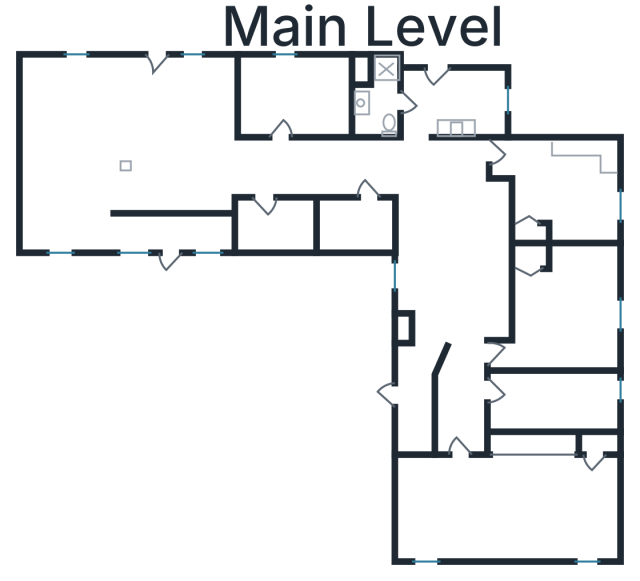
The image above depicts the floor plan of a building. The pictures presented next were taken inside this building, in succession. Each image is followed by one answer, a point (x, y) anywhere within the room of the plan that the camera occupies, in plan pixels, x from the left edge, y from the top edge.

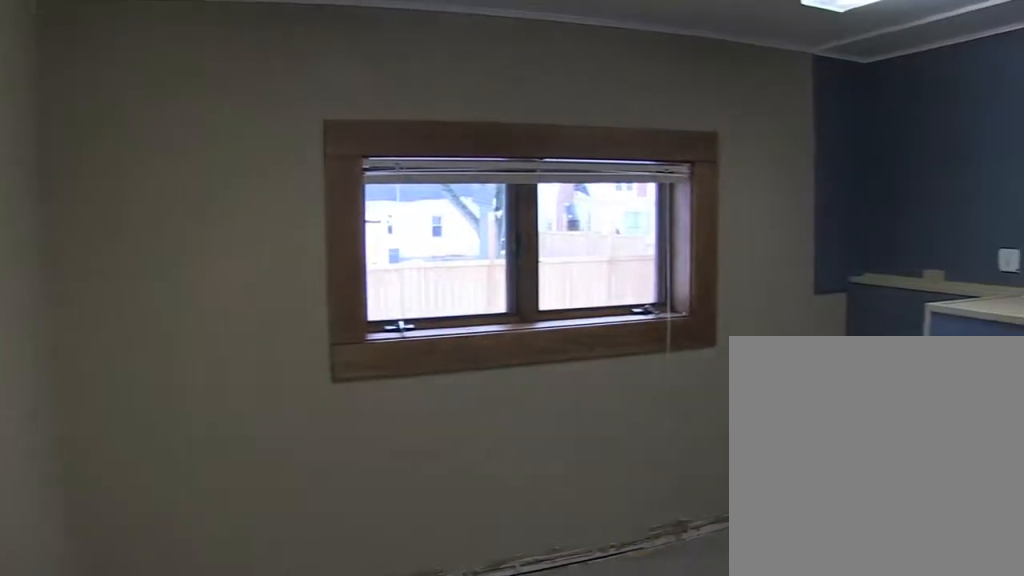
(295, 96)
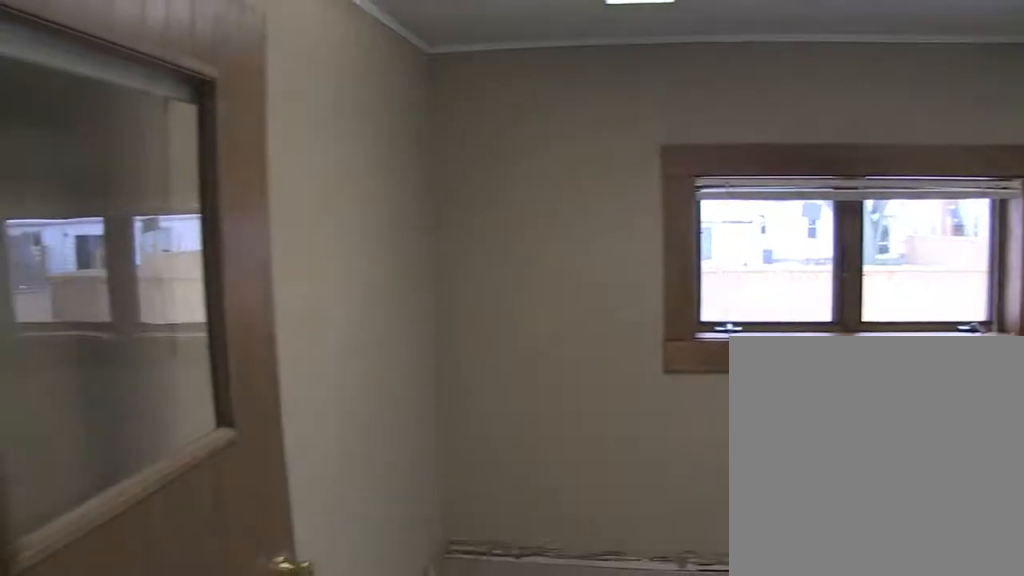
(295, 96)
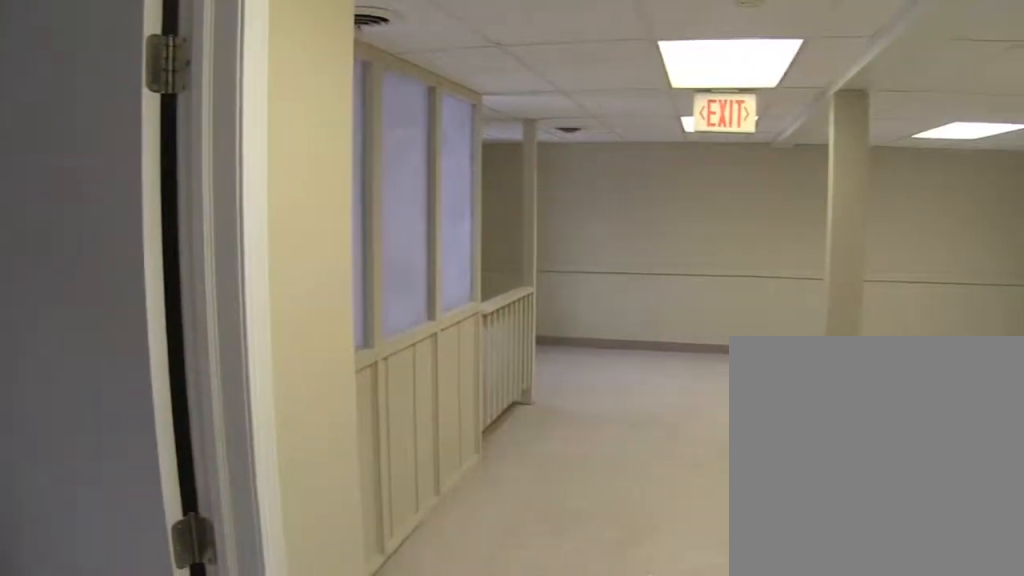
(122, 143)
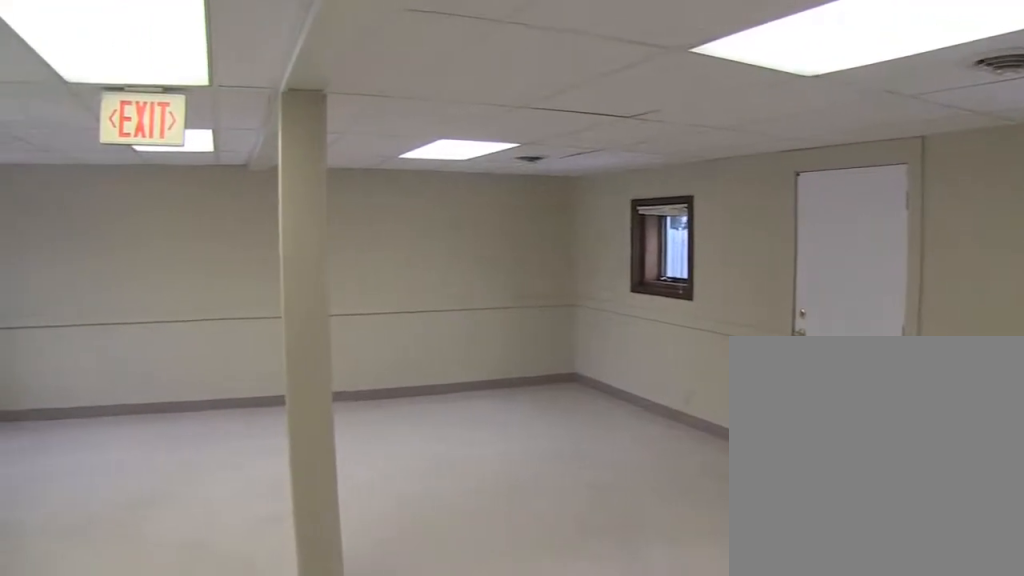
(122, 143)
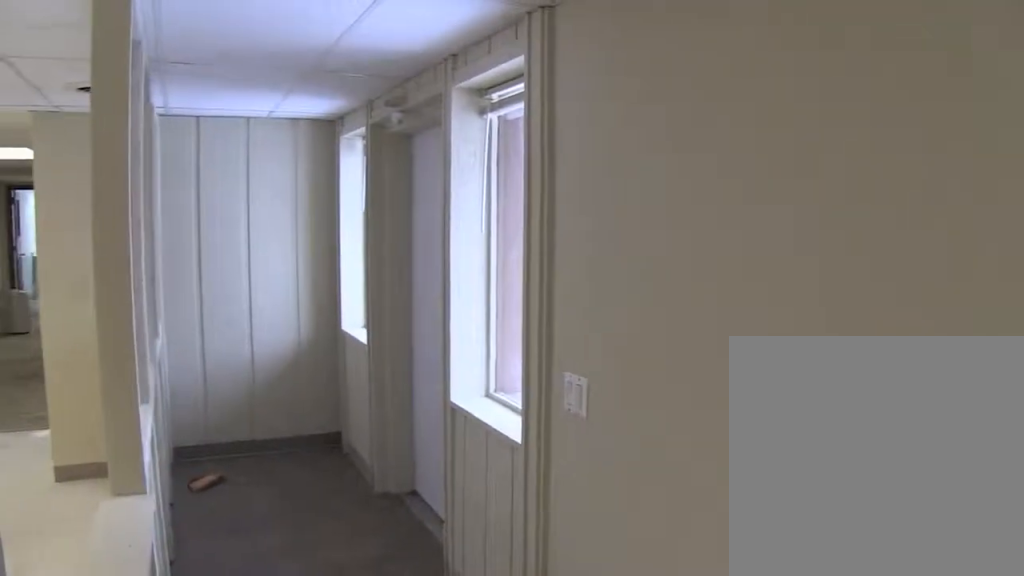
(173, 234)
